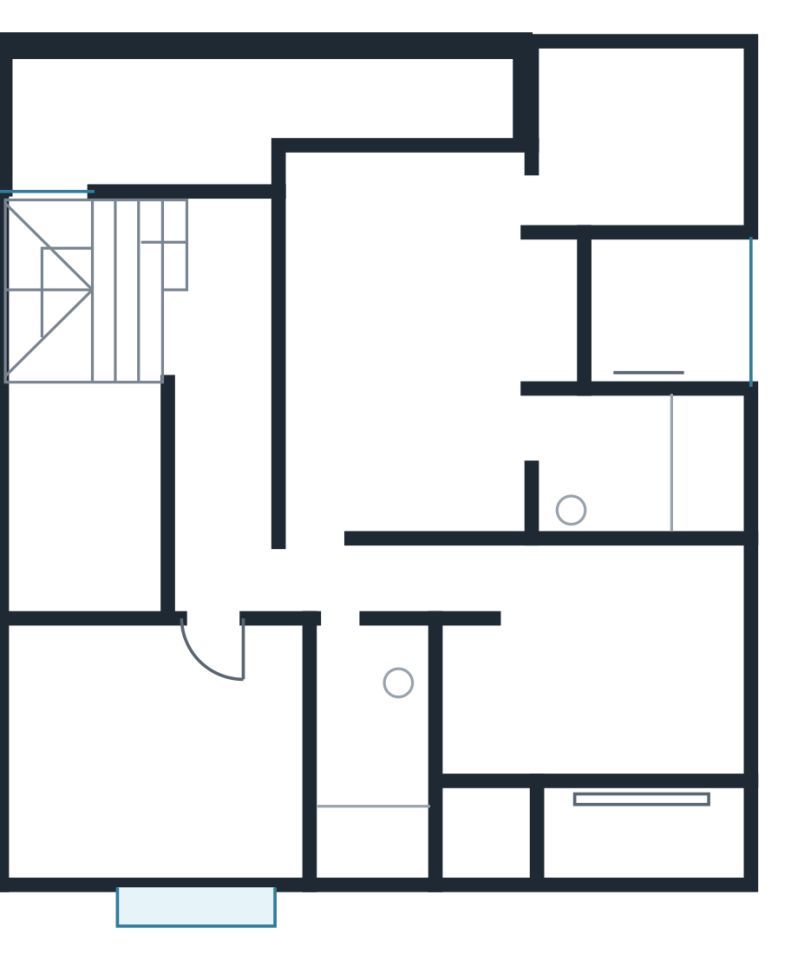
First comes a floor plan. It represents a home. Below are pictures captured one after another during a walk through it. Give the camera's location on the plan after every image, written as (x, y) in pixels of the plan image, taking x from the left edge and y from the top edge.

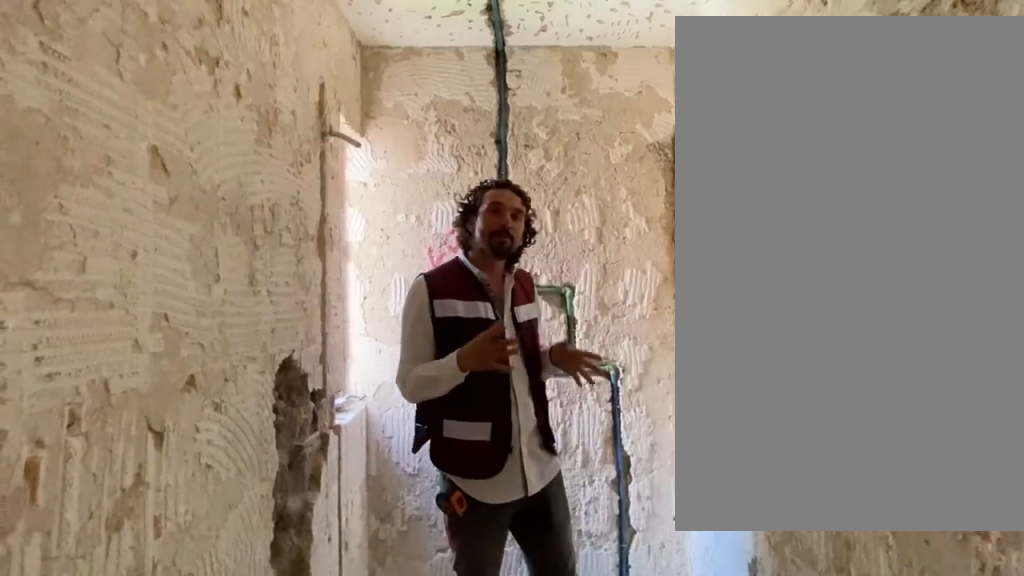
(344, 633)
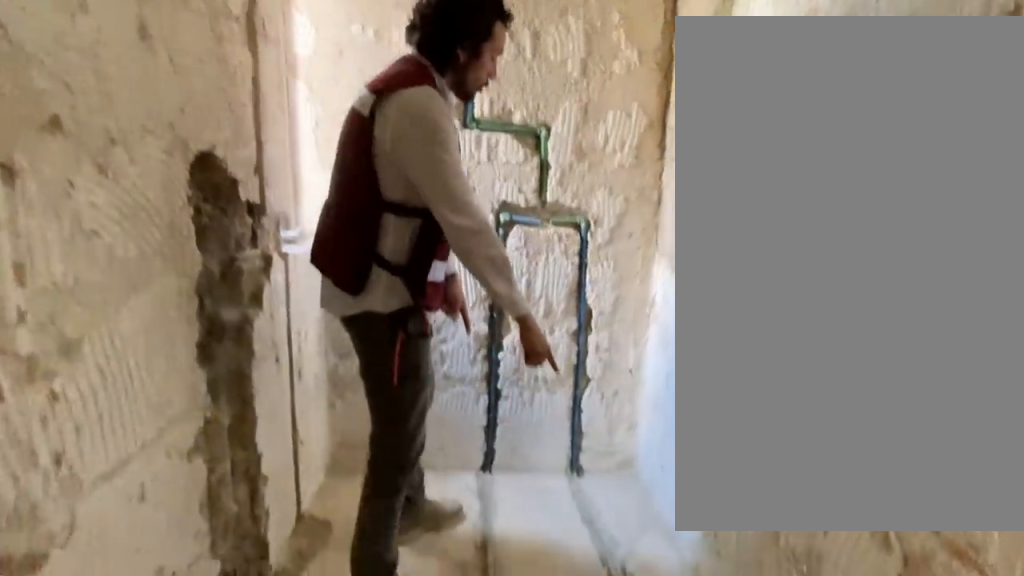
(346, 649)
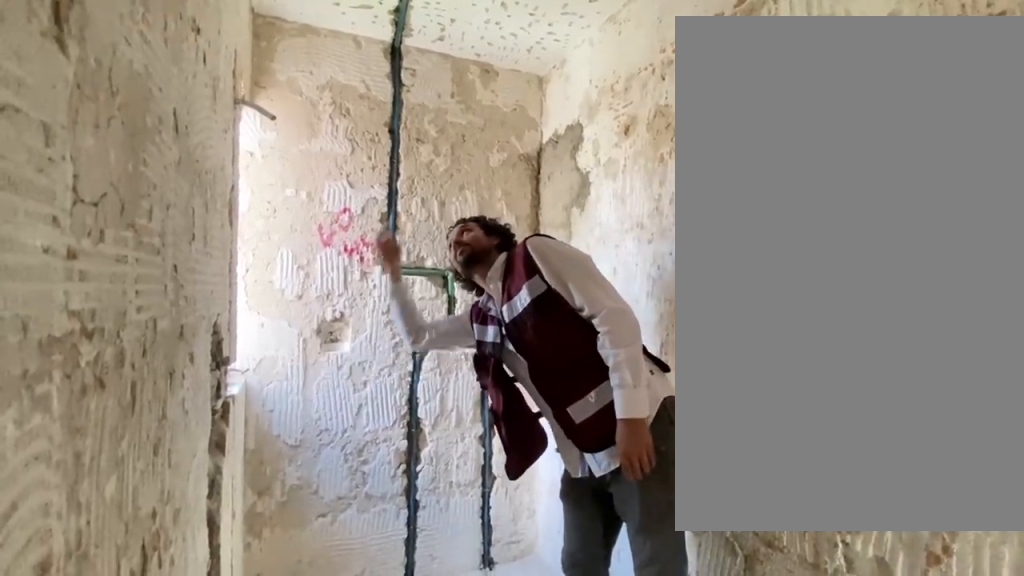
(352, 656)
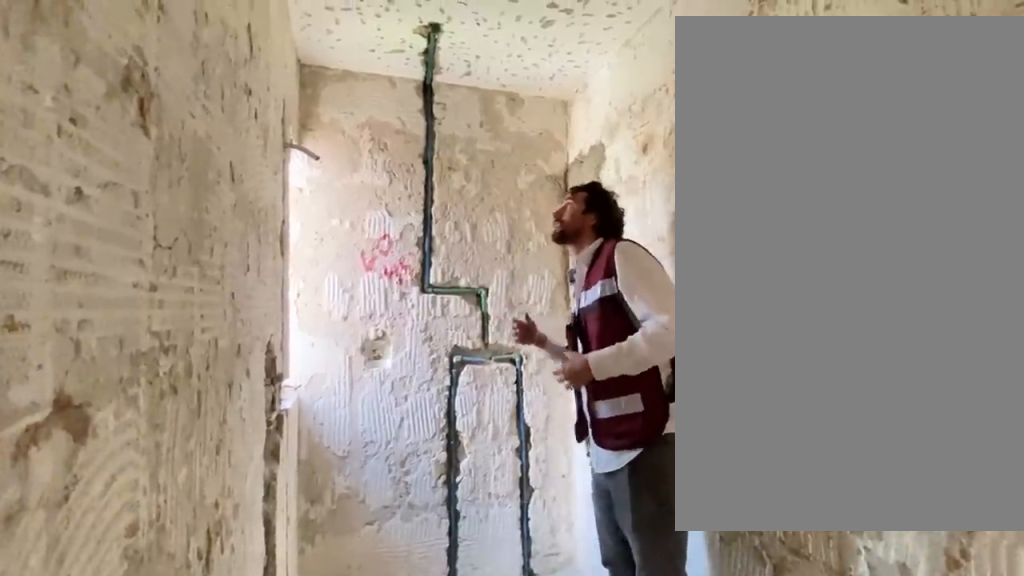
(351, 658)
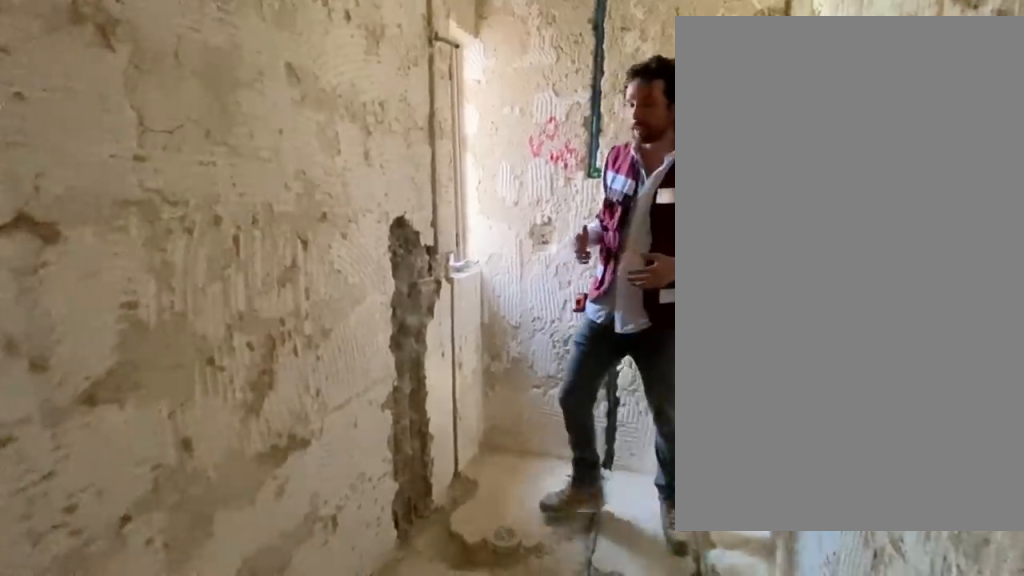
(345, 737)
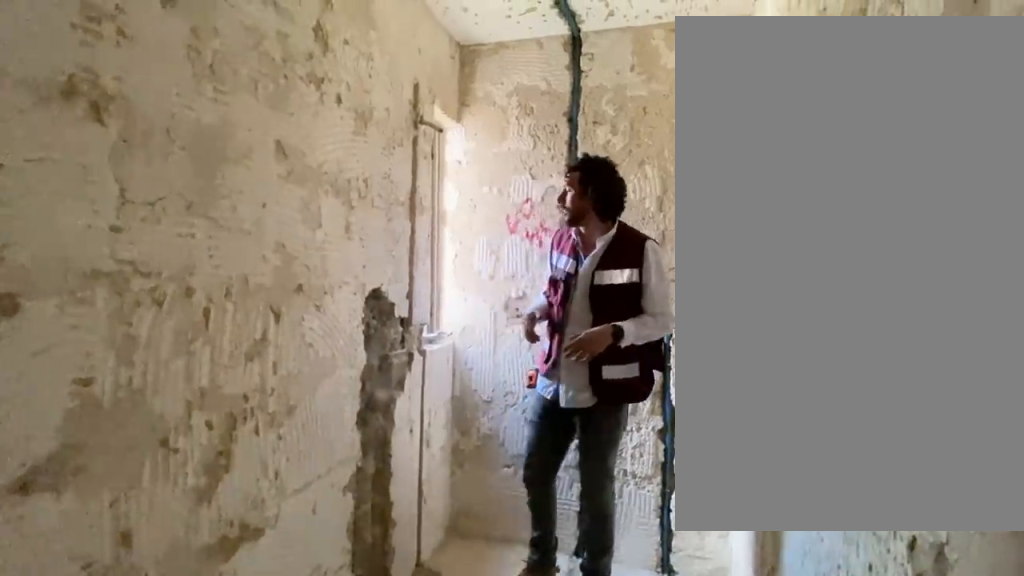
(339, 740)
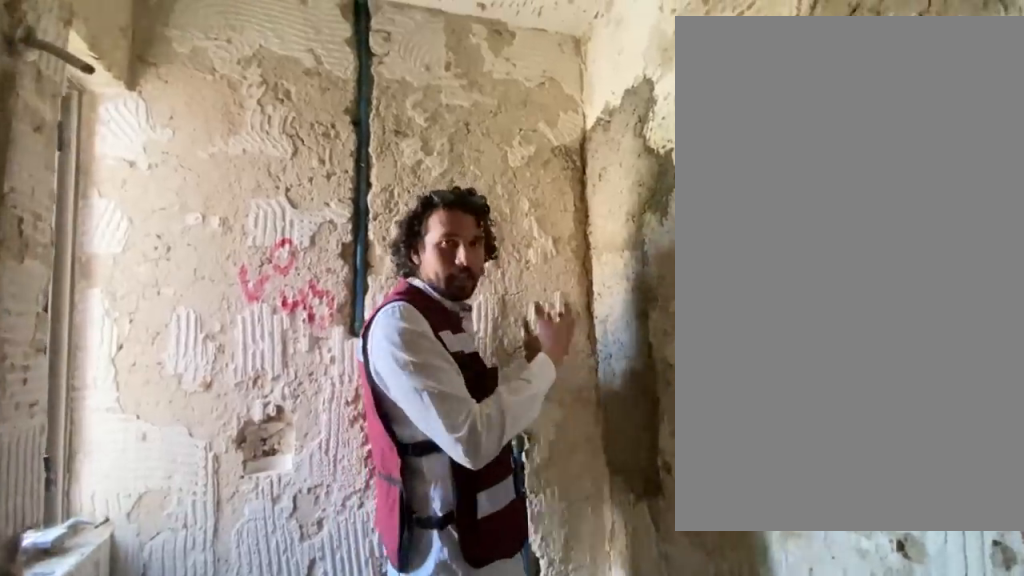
(358, 748)
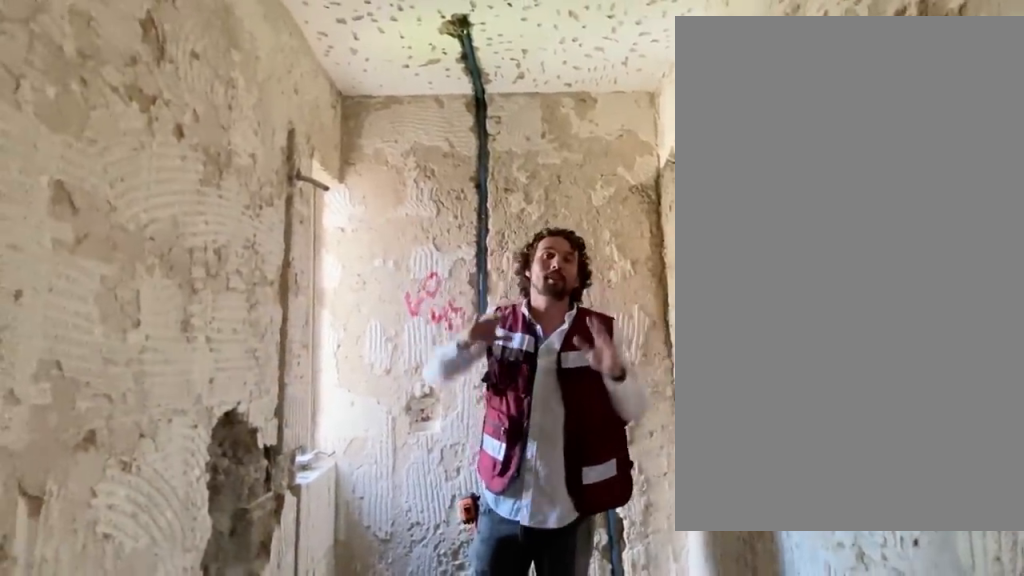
(358, 748)
